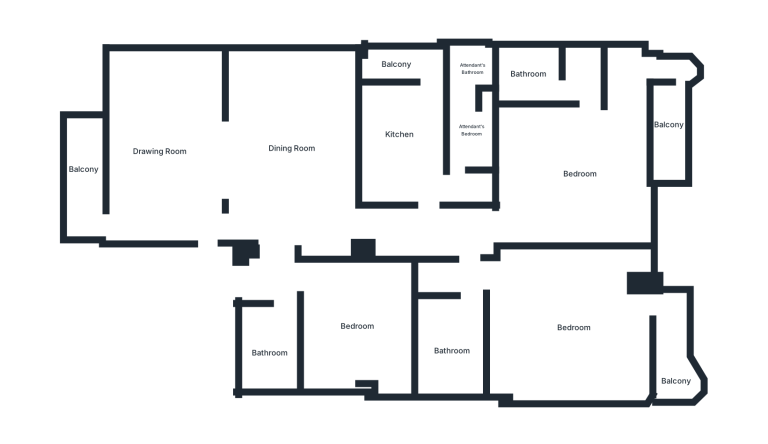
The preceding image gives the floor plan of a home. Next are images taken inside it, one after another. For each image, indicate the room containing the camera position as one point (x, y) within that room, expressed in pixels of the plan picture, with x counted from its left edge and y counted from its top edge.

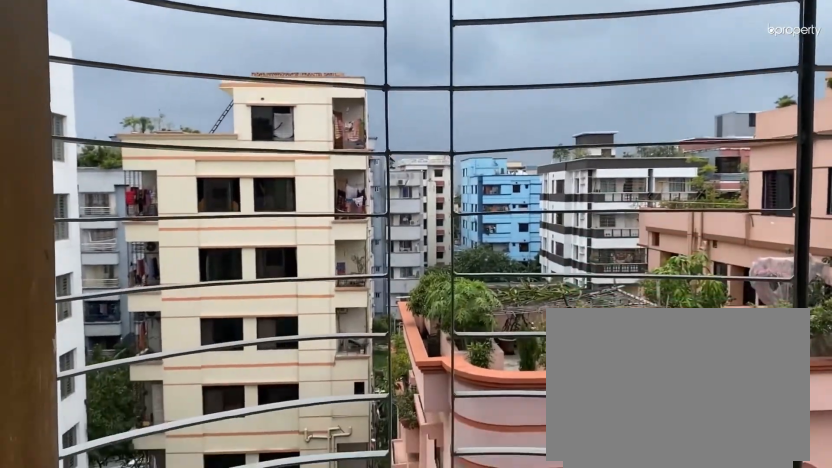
(668, 135)
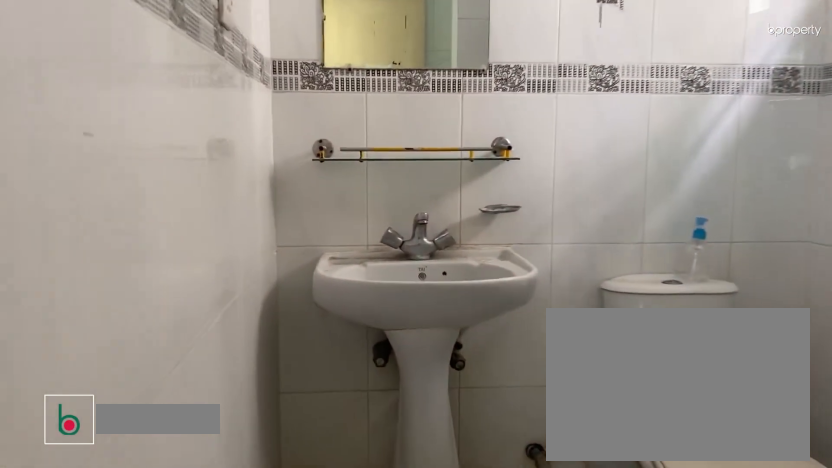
(529, 76)
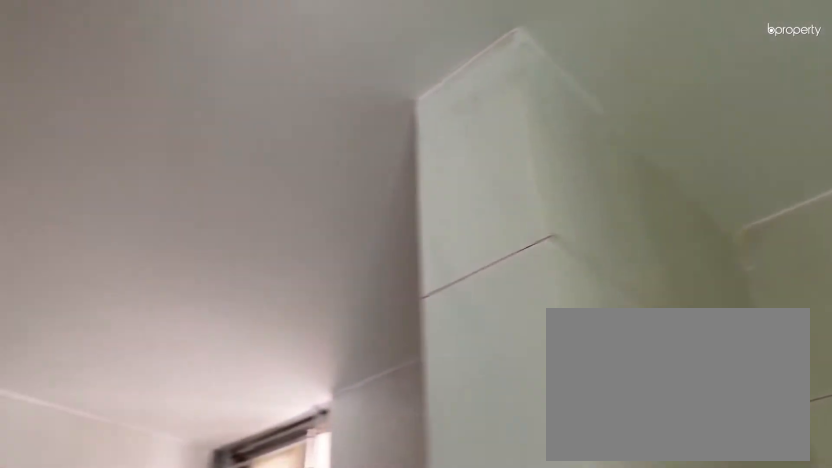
(529, 76)
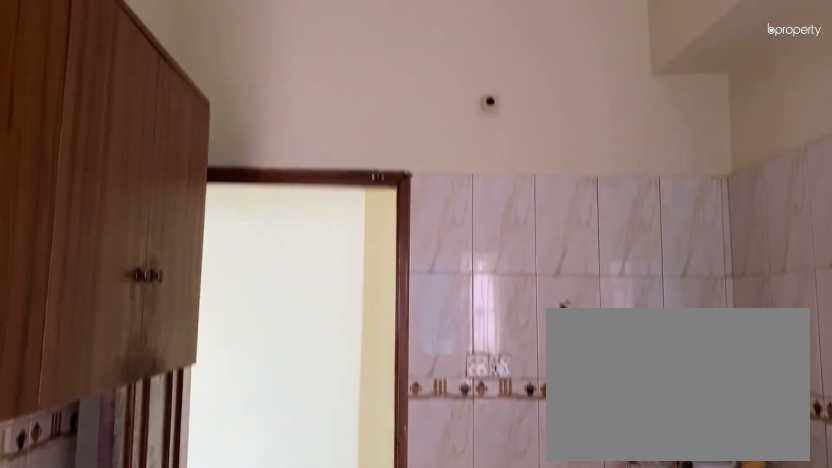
(397, 137)
